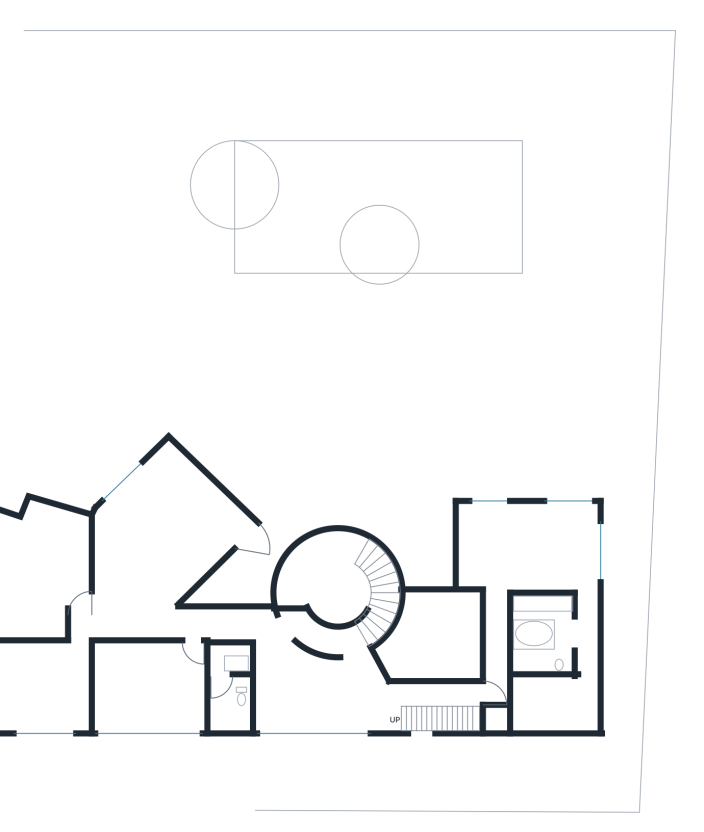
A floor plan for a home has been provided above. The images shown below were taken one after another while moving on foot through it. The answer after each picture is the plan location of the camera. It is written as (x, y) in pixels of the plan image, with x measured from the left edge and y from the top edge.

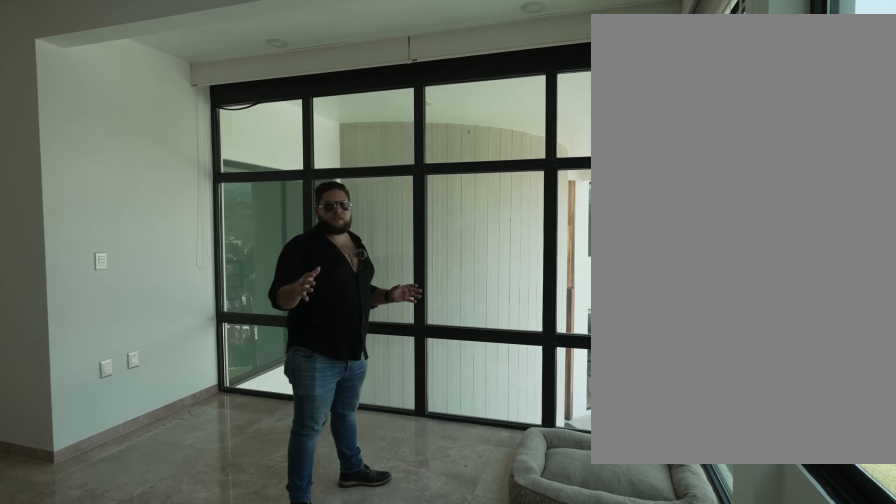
(526, 520)
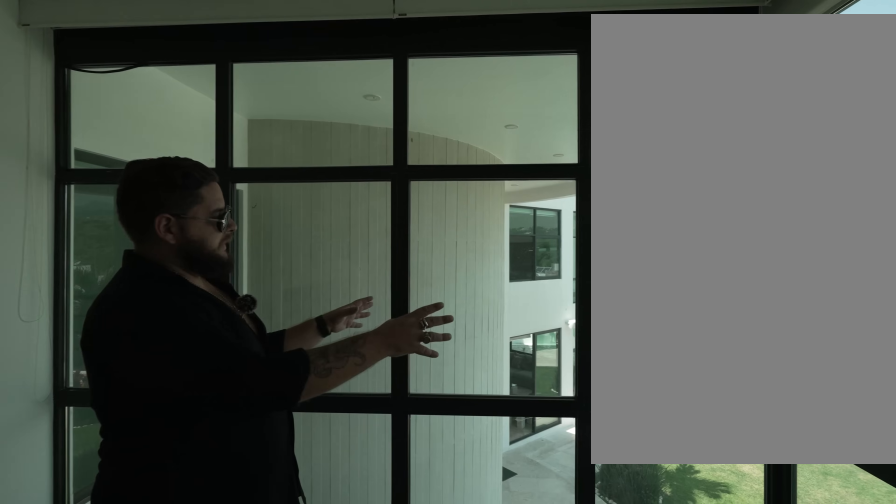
(516, 520)
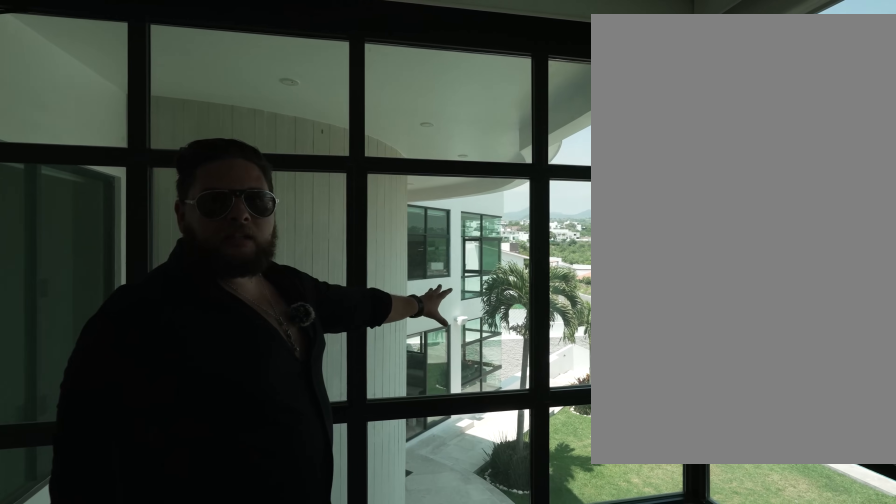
(516, 520)
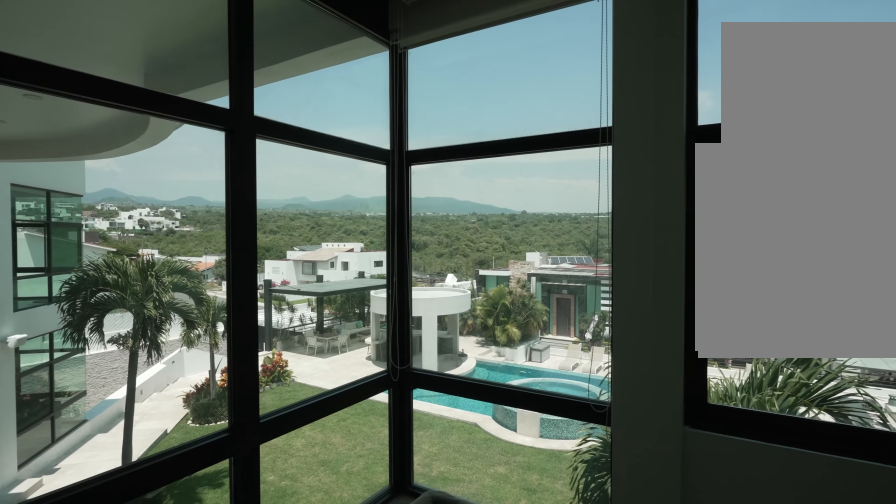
(516, 520)
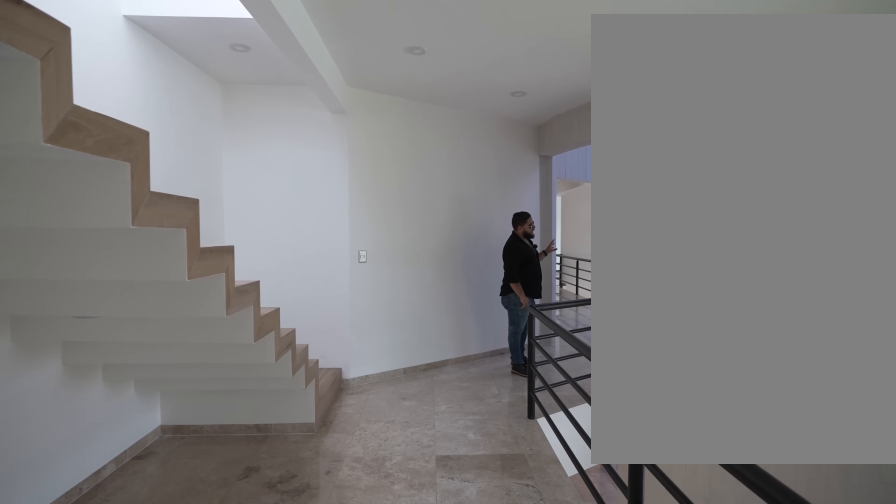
(456, 691)
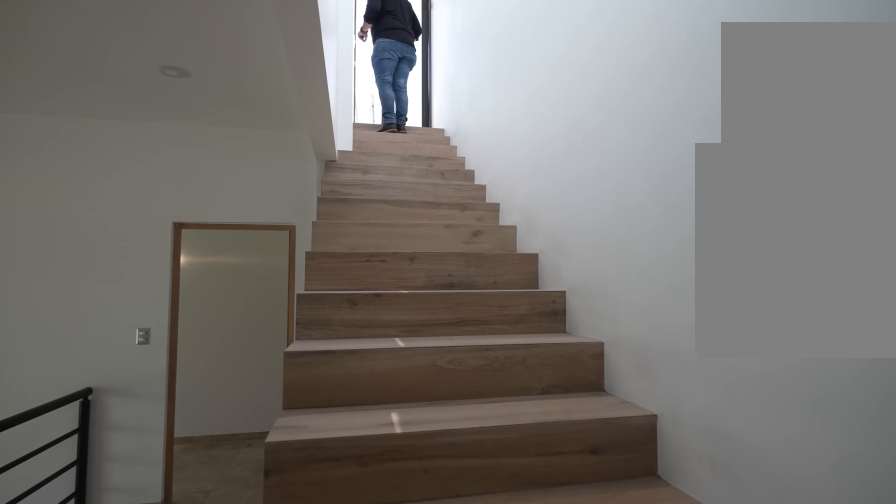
(419, 719)
